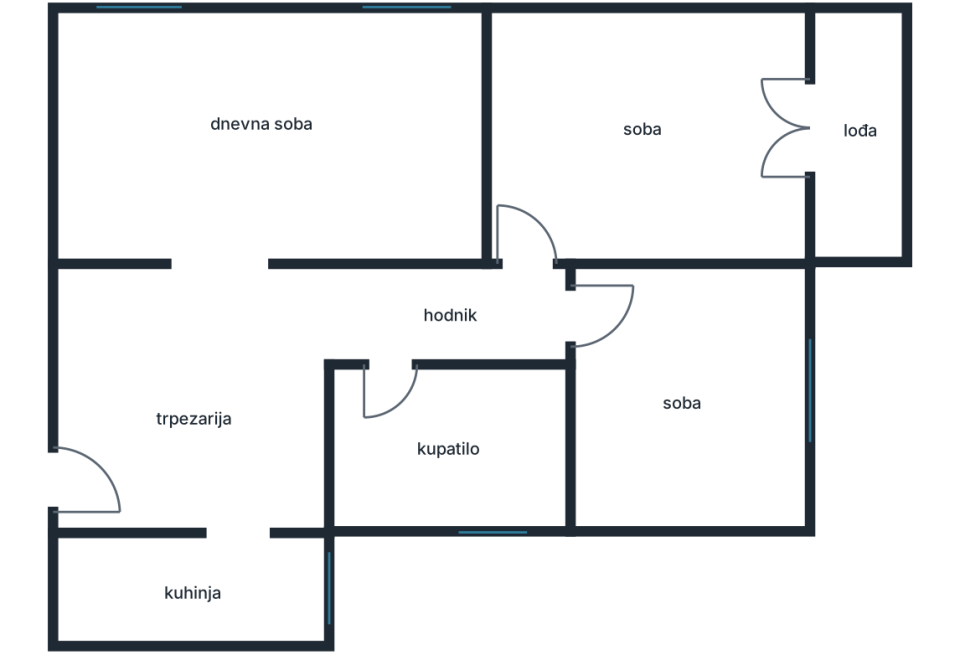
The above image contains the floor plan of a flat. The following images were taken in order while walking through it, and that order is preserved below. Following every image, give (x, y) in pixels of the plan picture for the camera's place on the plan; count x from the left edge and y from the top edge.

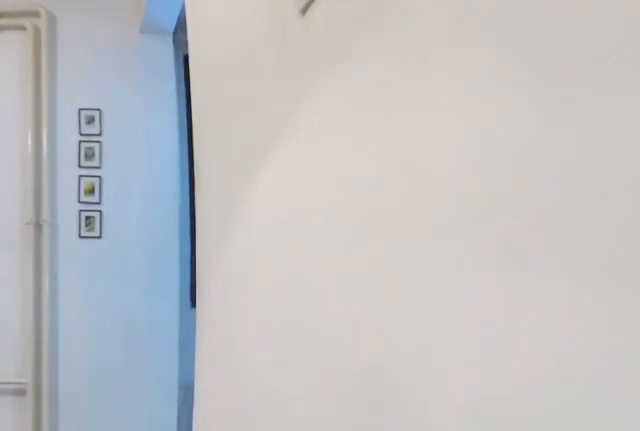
(147, 447)
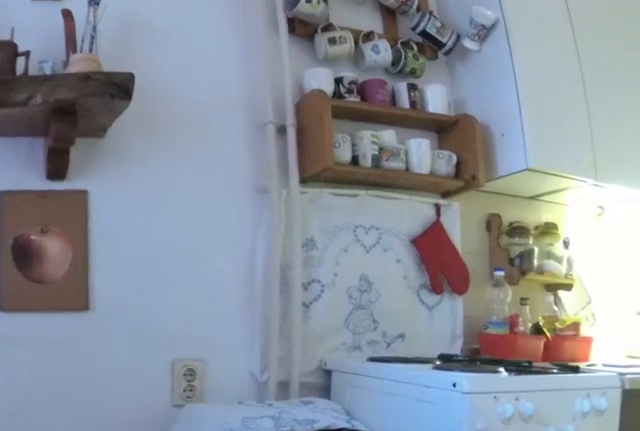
(241, 537)
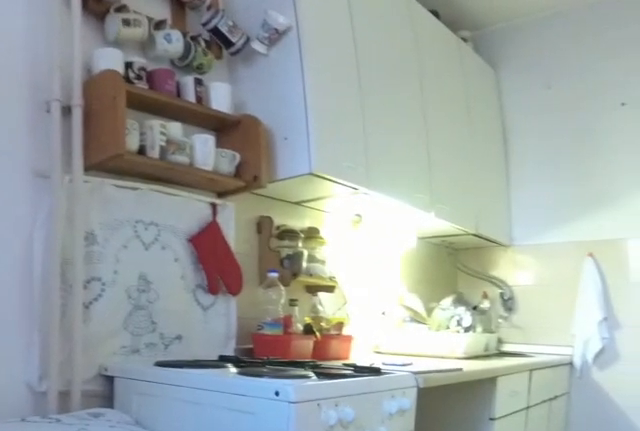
(251, 548)
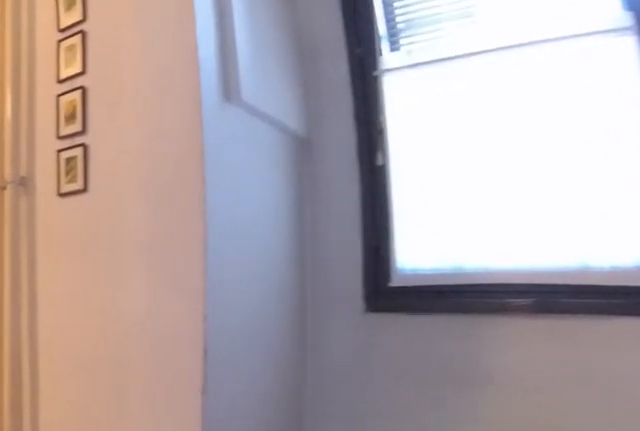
(221, 587)
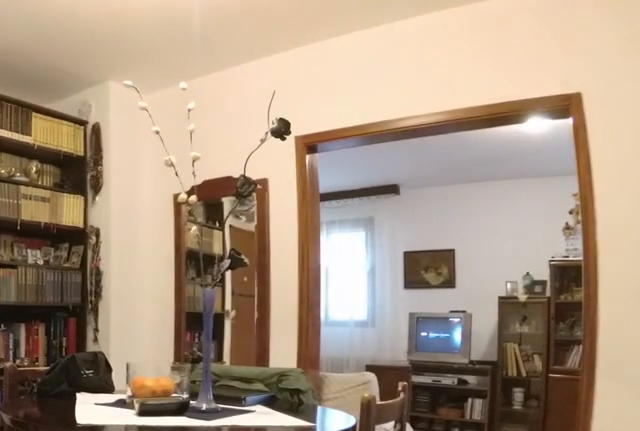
(252, 516)
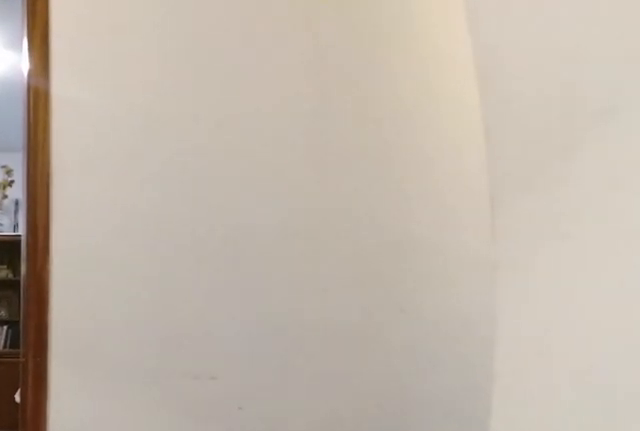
(256, 444)
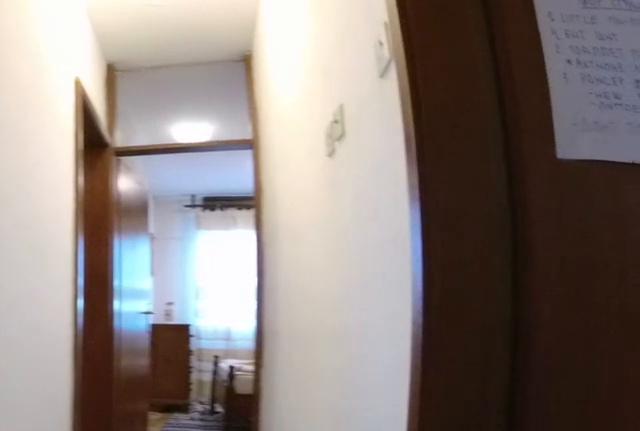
(288, 311)
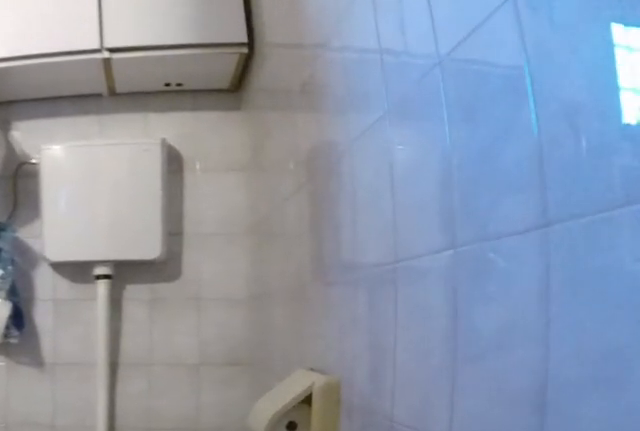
(399, 351)
